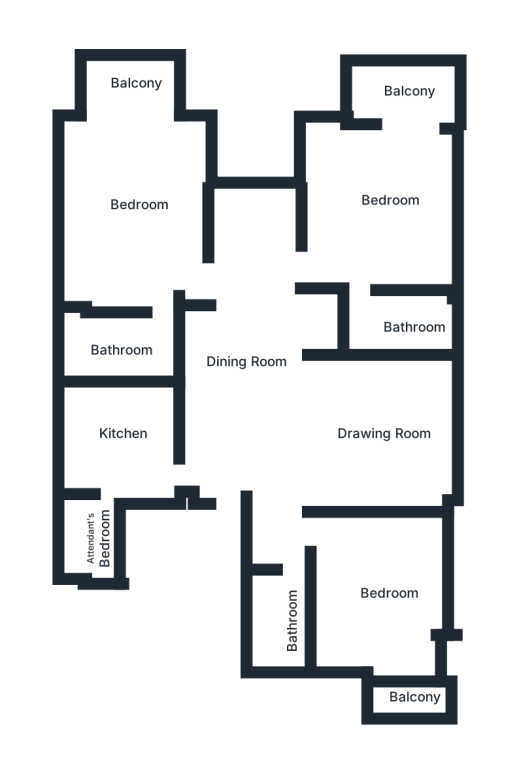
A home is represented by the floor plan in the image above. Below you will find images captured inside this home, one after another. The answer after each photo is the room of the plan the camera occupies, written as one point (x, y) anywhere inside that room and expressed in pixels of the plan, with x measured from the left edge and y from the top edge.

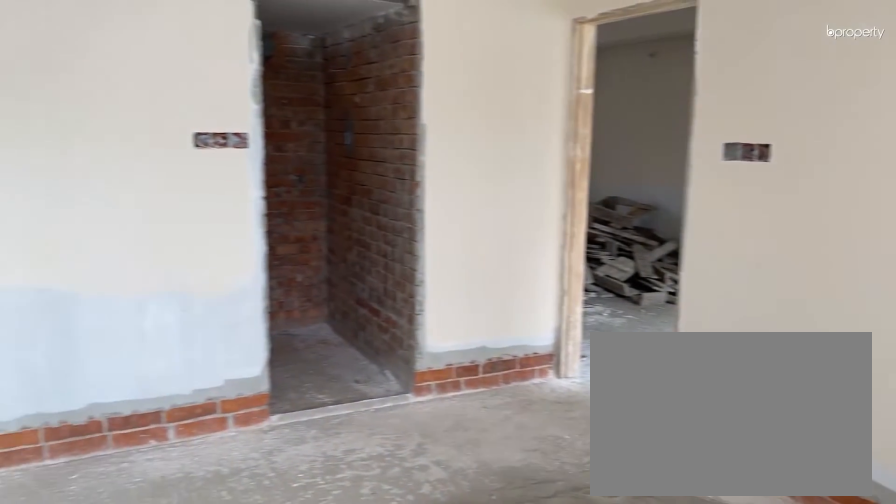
(374, 200)
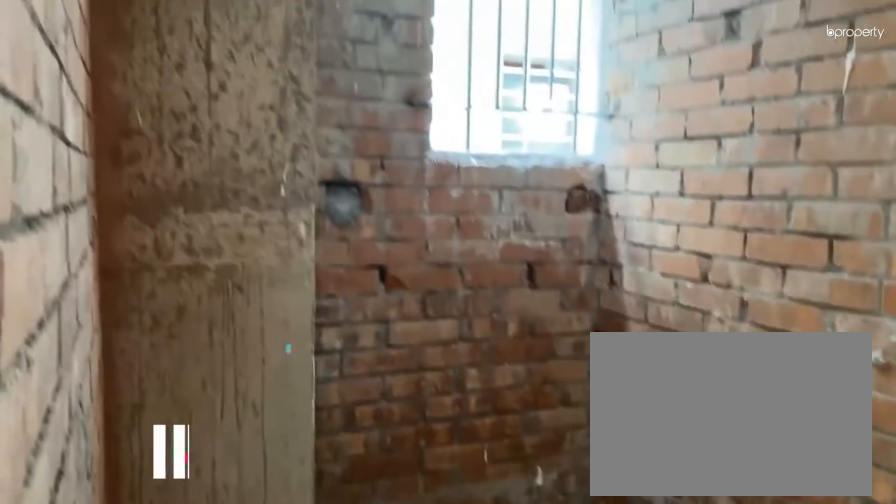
(404, 321)
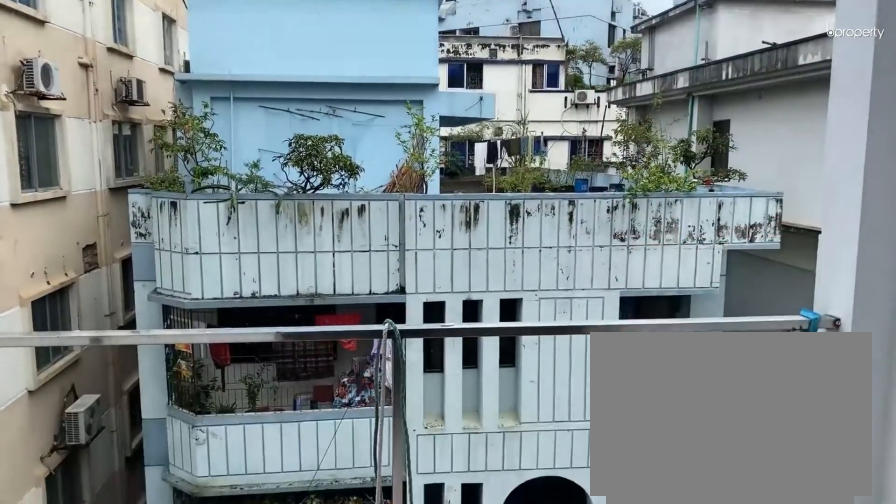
(403, 97)
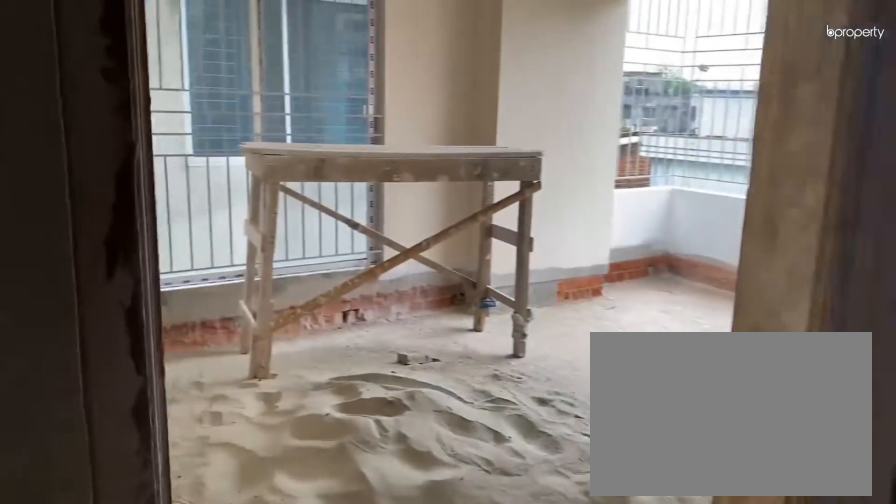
(388, 593)
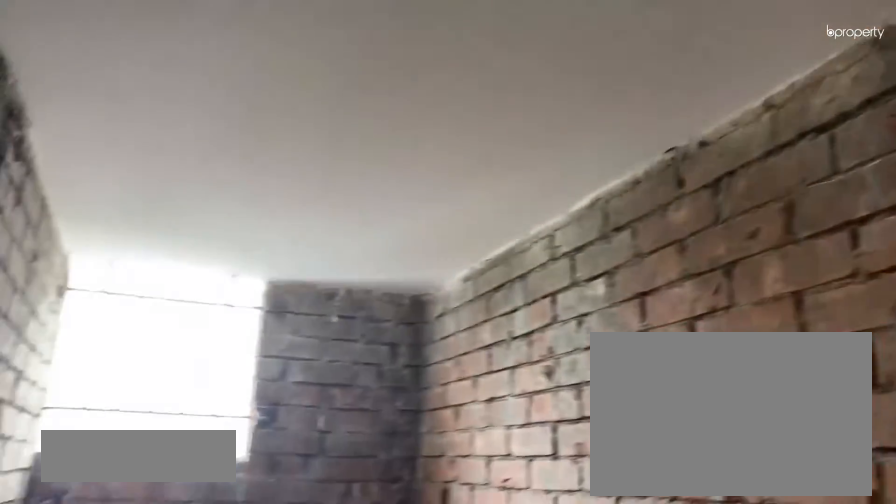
(279, 619)
